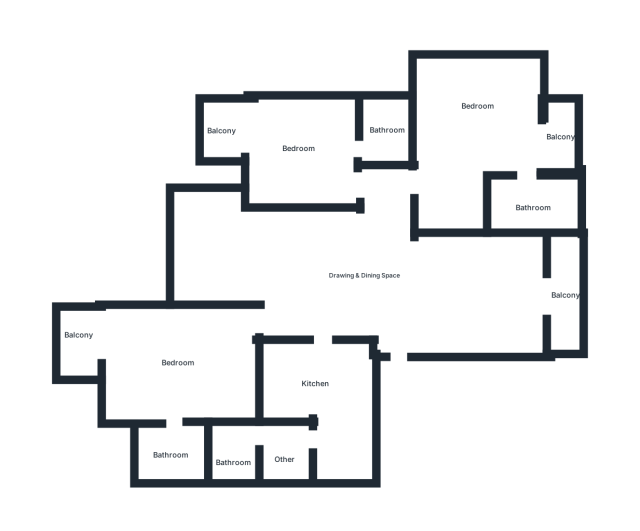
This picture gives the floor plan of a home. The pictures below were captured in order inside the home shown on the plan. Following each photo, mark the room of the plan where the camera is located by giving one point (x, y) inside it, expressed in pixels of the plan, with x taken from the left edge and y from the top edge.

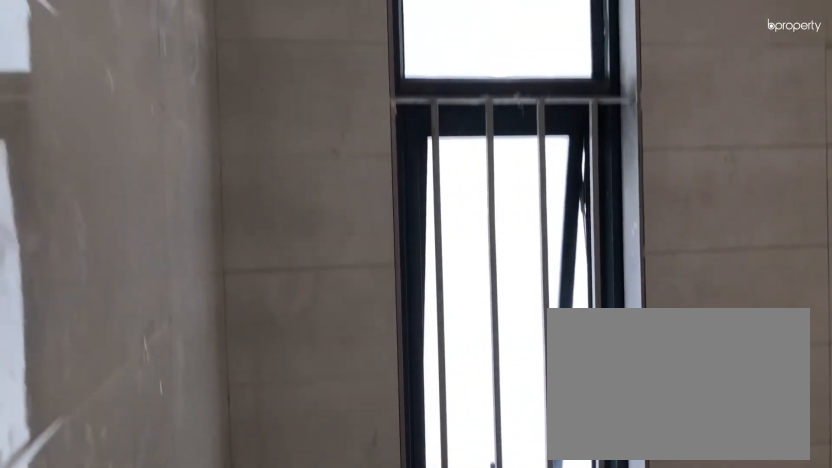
(387, 134)
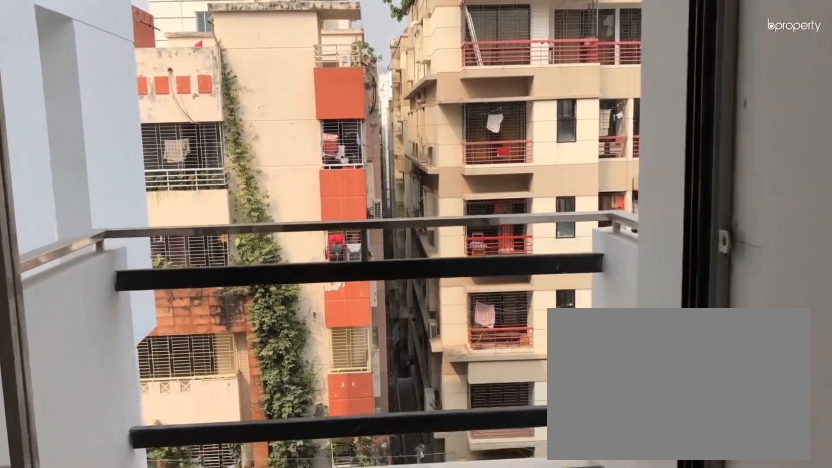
(262, 139)
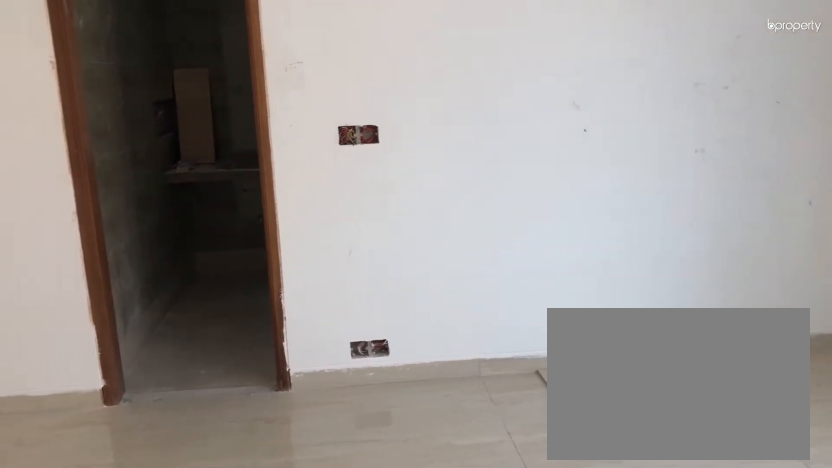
(185, 369)
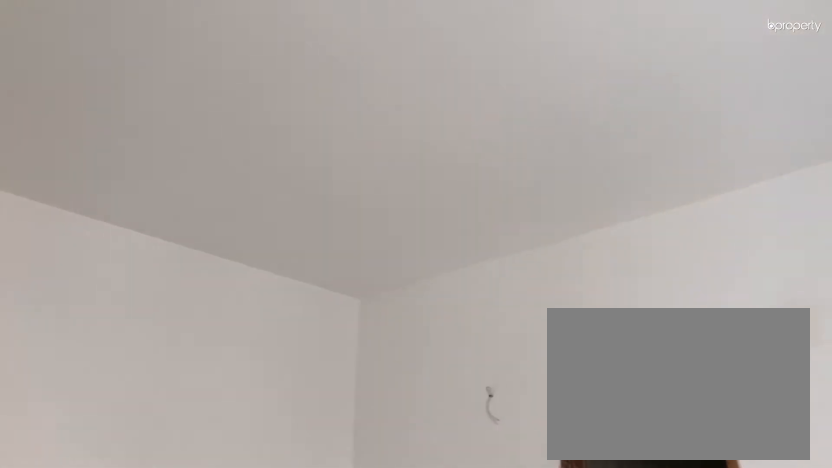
(185, 369)
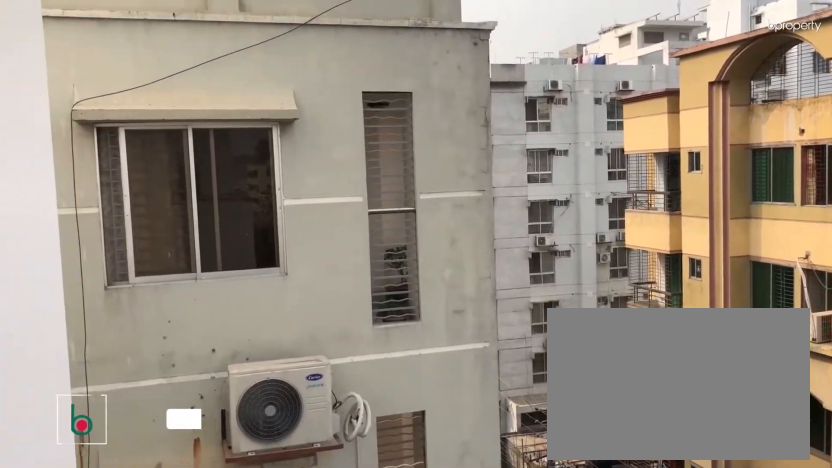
(80, 342)
